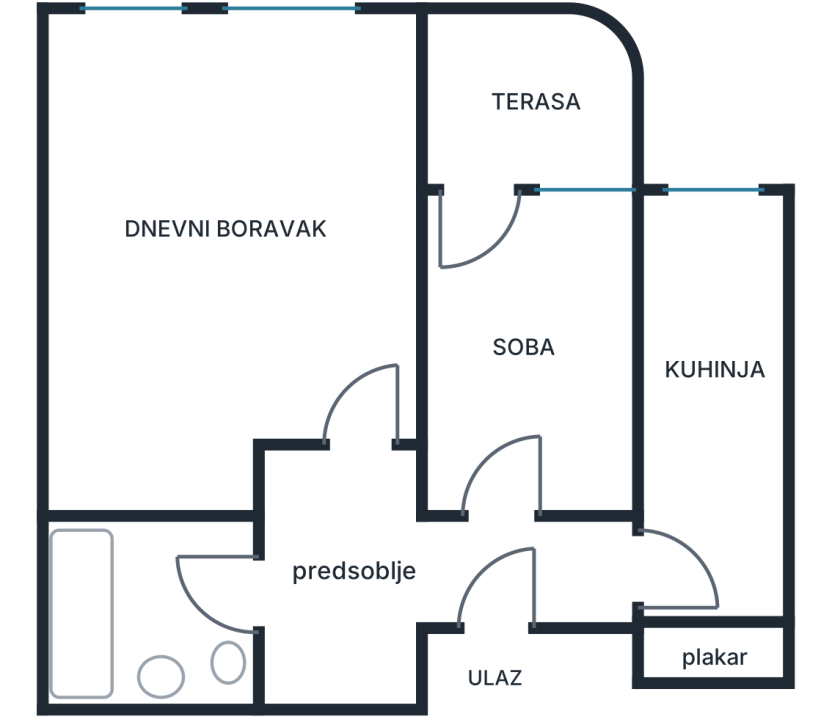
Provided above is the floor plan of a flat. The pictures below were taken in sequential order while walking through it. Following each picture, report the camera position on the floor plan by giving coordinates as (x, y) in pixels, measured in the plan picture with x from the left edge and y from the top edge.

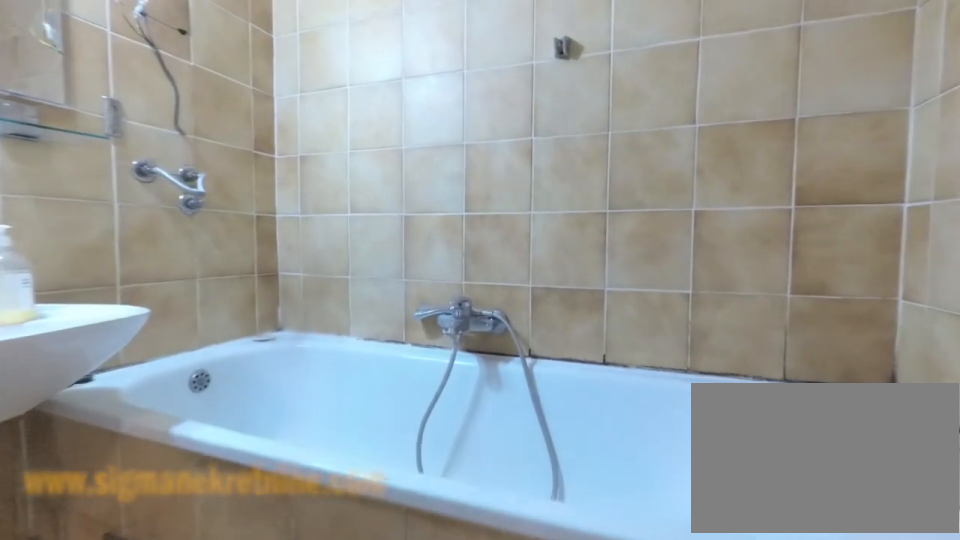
(169, 571)
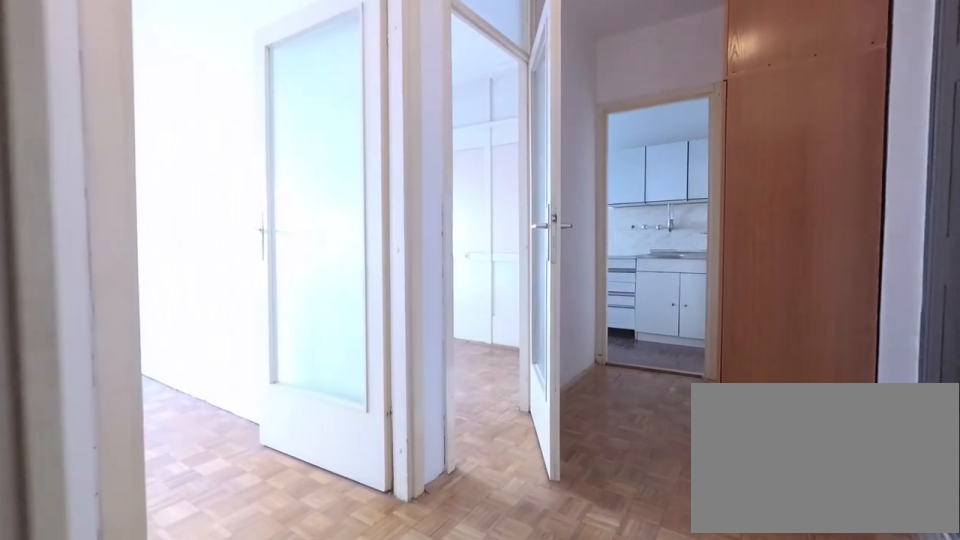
(233, 590)
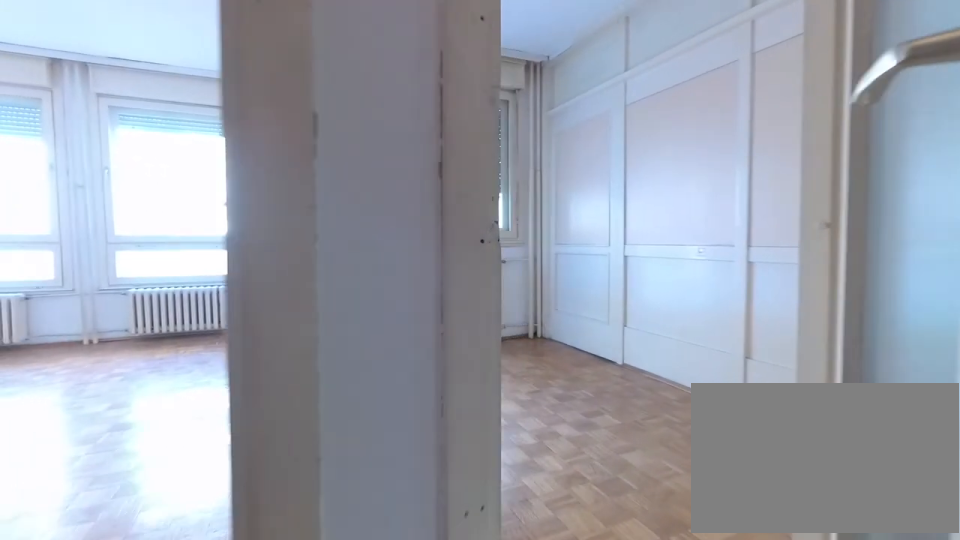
(452, 561)
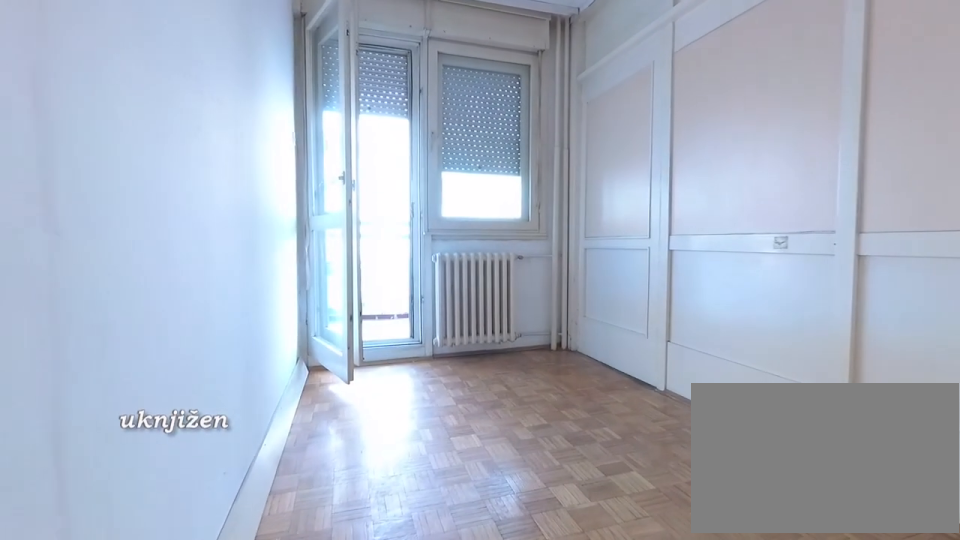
(489, 533)
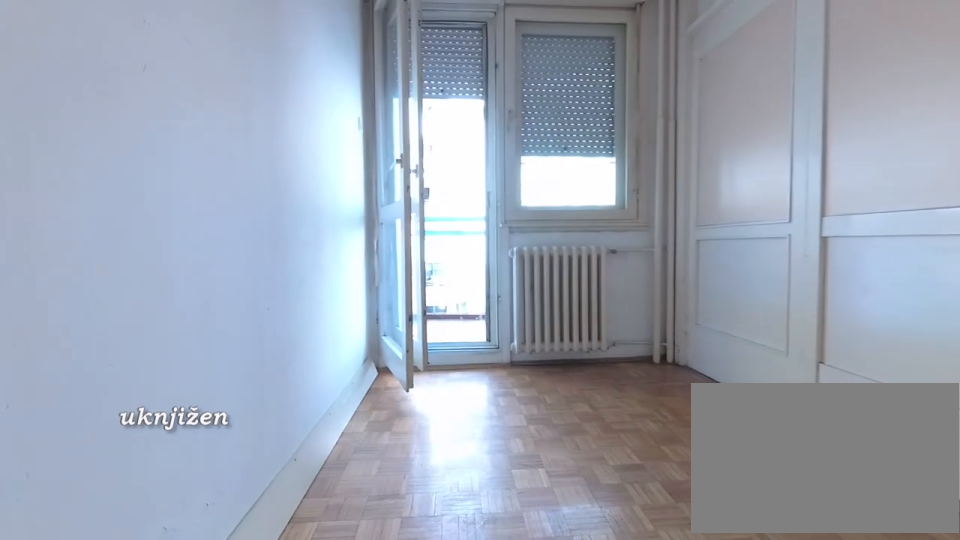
(493, 498)
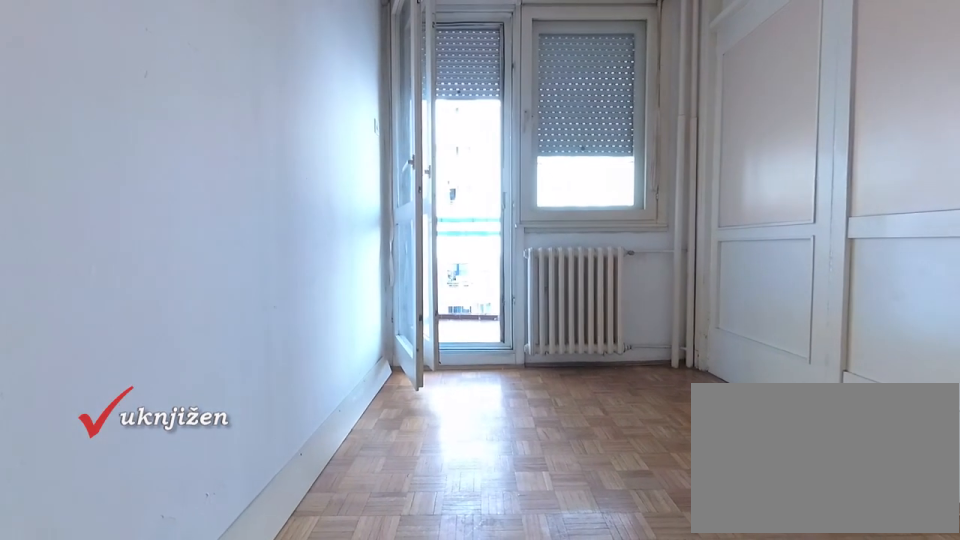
(494, 489)
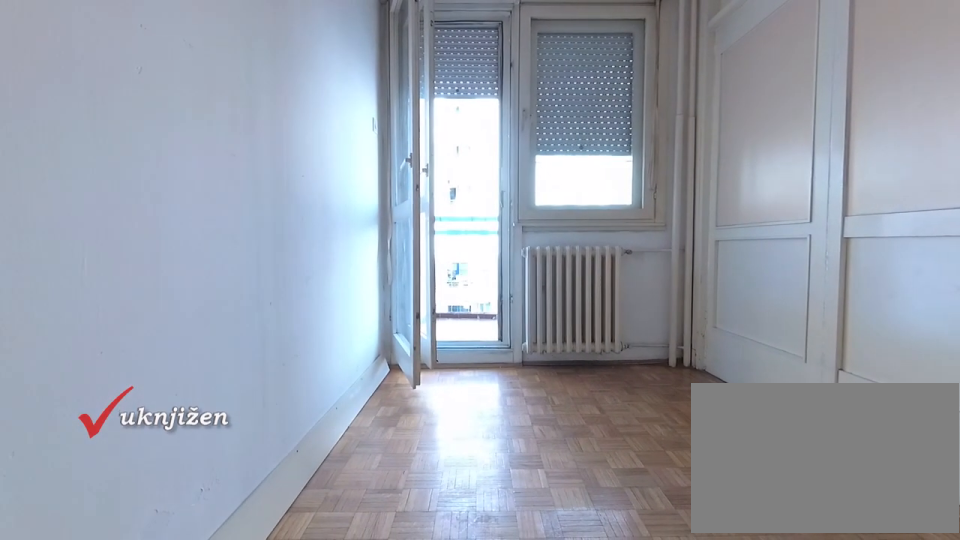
(494, 489)
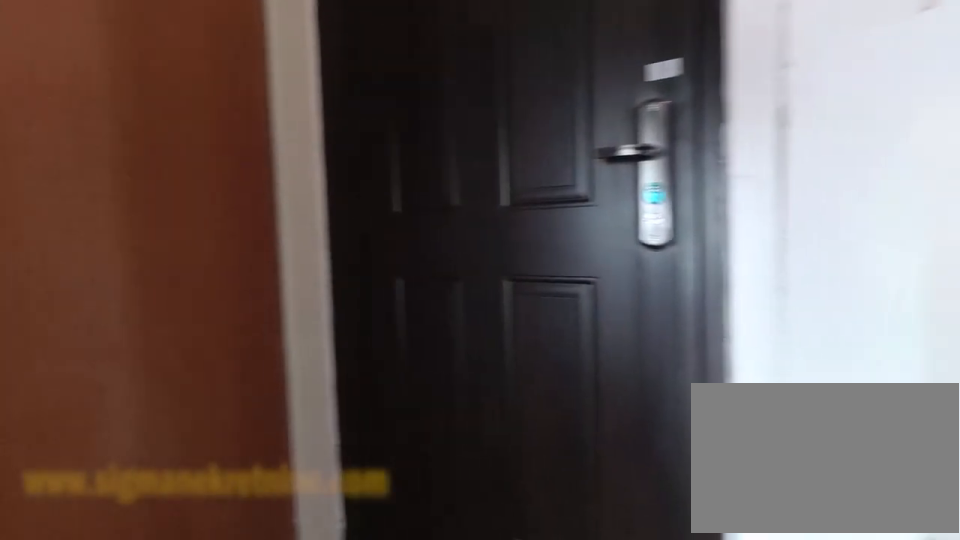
(479, 515)
